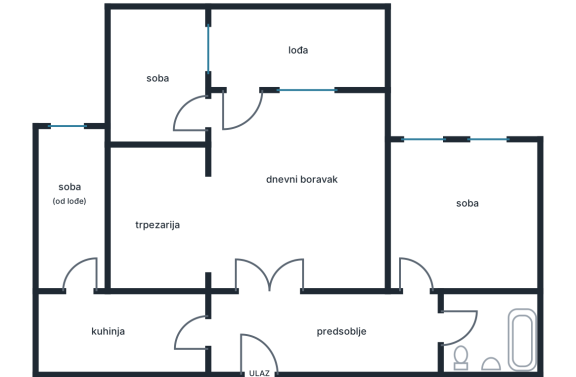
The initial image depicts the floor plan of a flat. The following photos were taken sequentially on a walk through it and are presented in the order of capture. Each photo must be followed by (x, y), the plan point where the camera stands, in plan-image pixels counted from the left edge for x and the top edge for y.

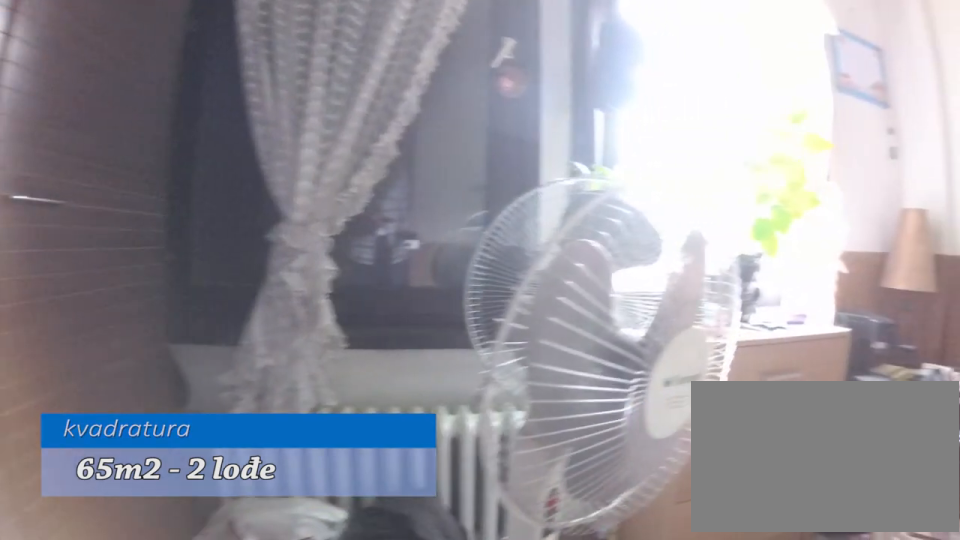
(418, 211)
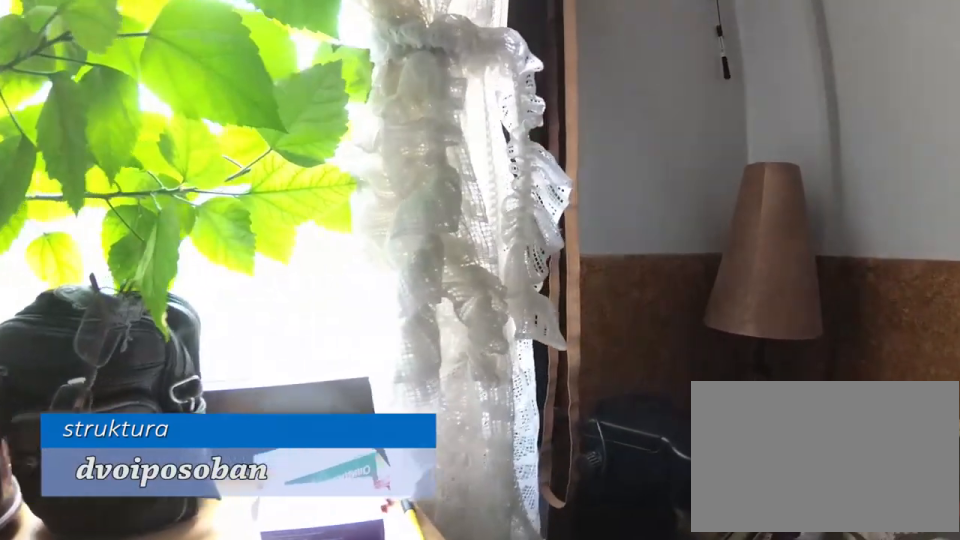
(479, 178)
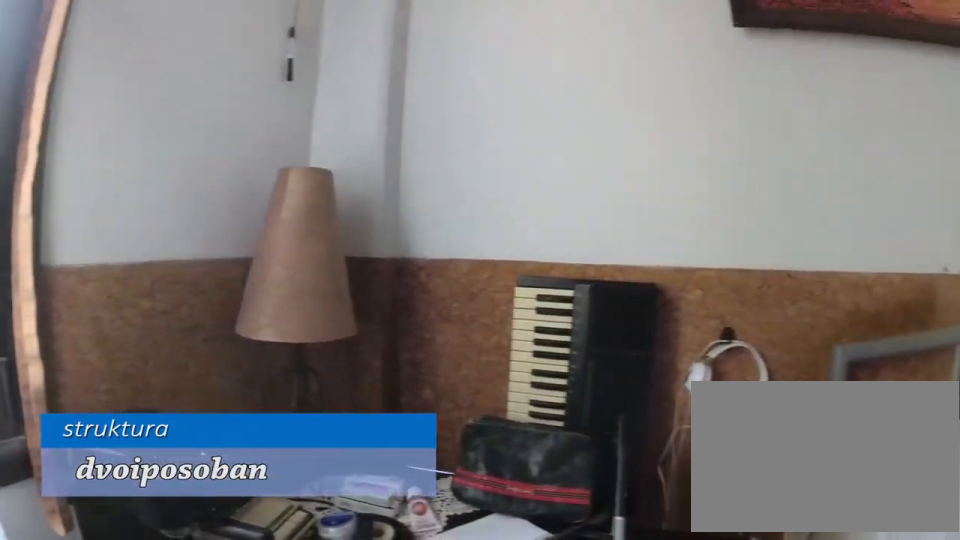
(478, 166)
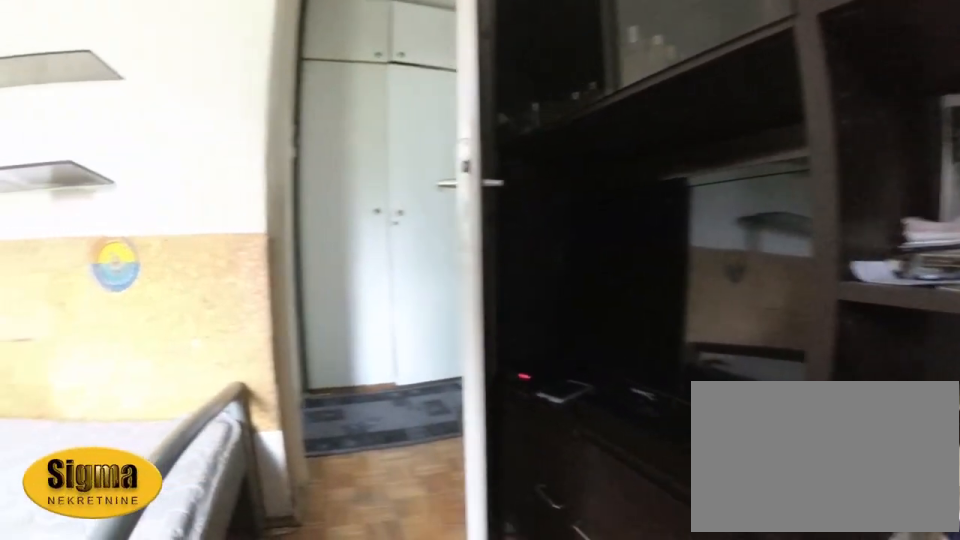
(424, 173)
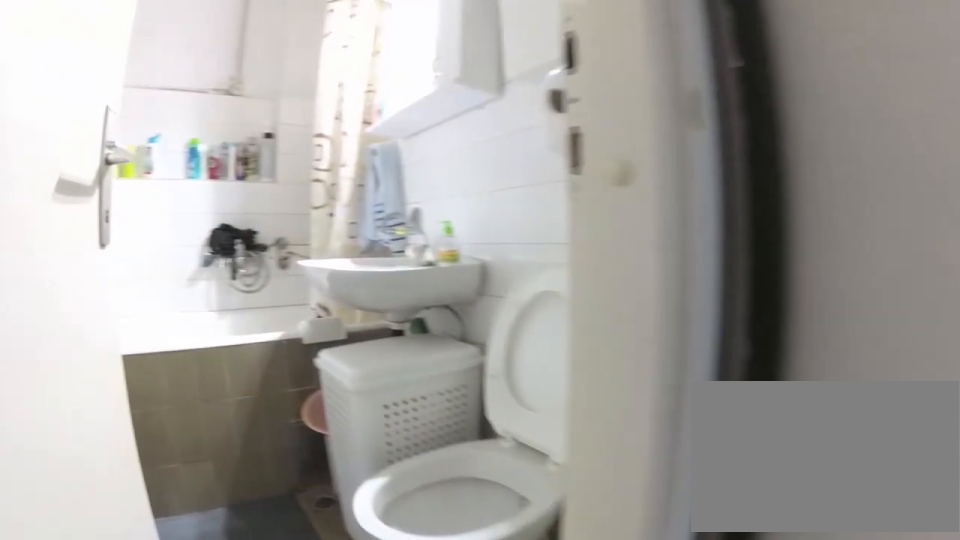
(414, 318)
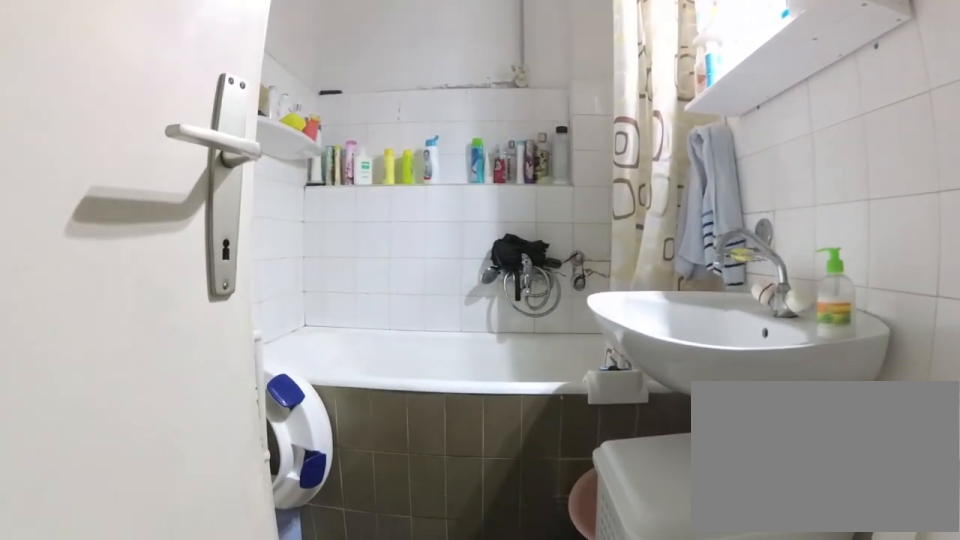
(436, 330)
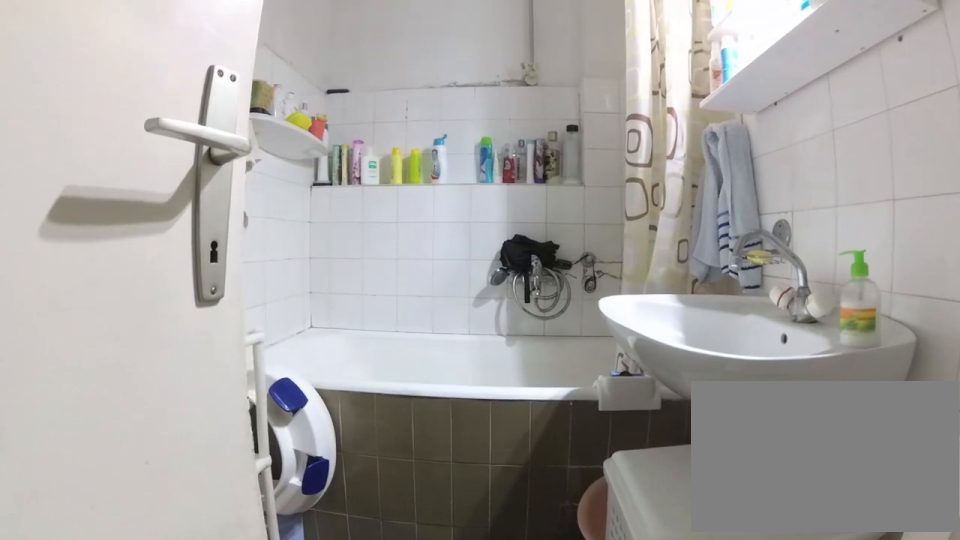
(440, 331)
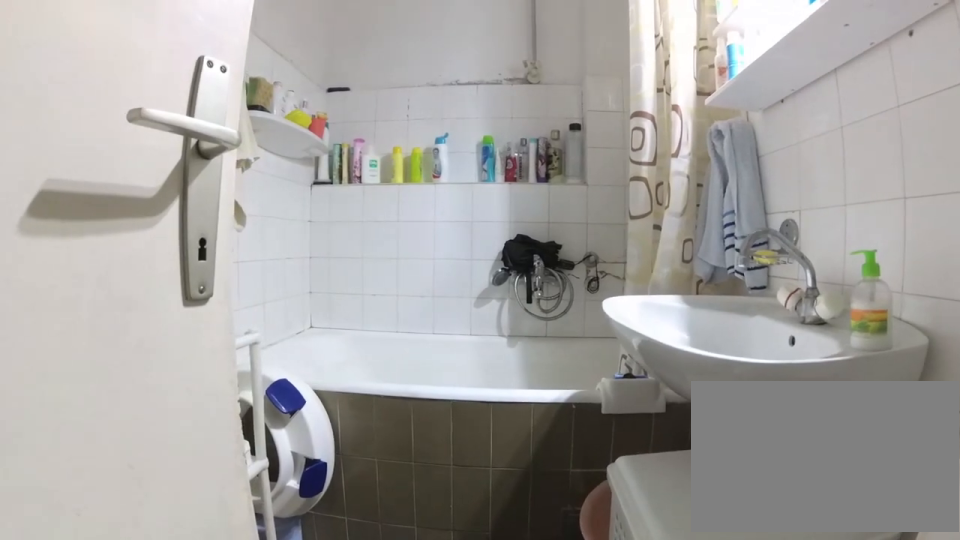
(444, 330)
